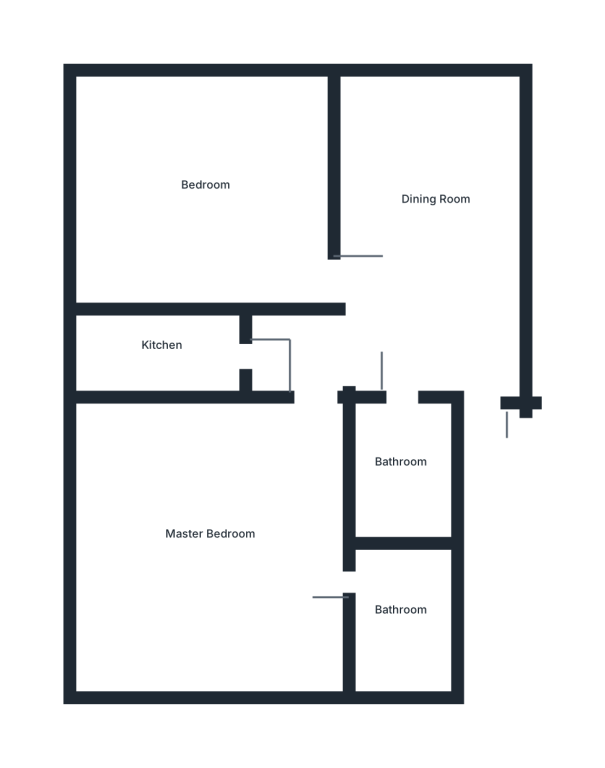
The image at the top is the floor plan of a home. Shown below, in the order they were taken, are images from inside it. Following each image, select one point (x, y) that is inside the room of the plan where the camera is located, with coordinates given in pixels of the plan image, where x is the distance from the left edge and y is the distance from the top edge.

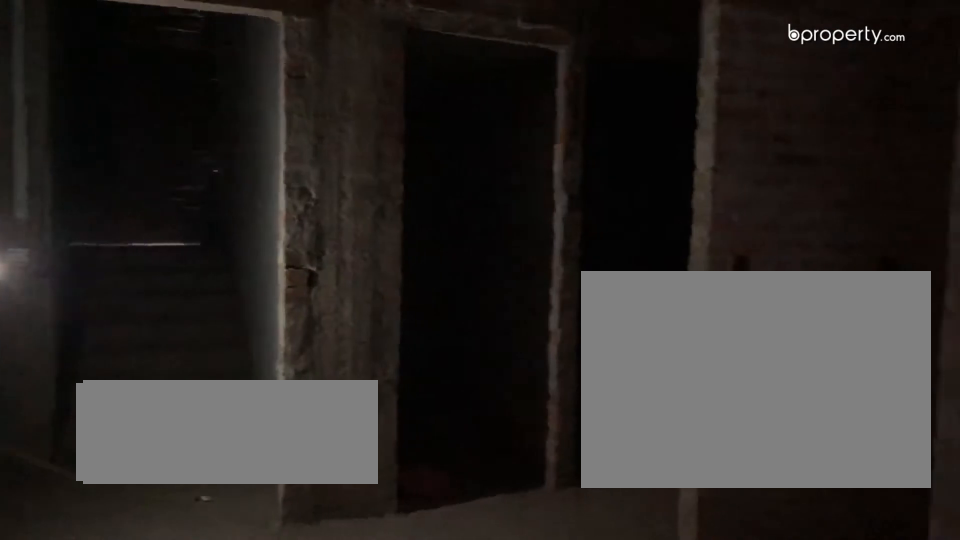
(430, 296)
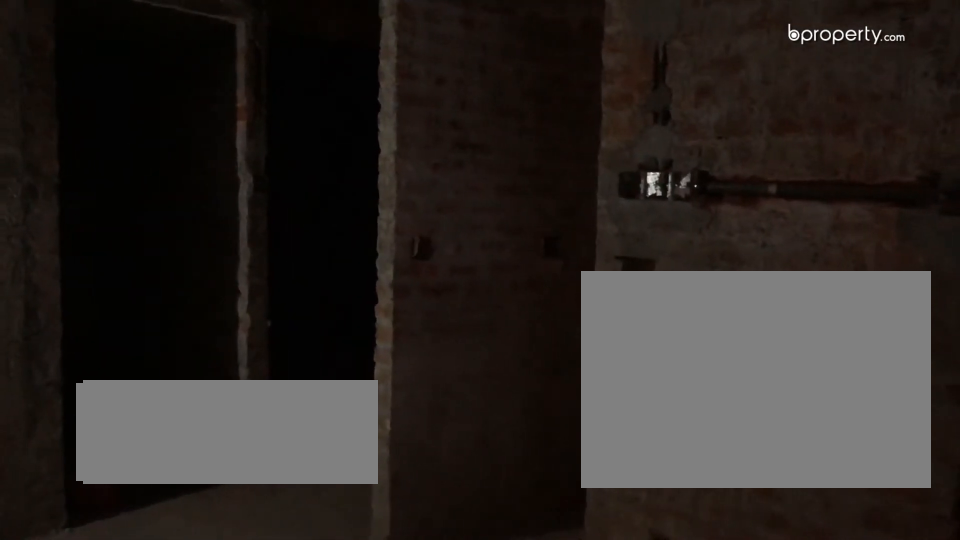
(430, 296)
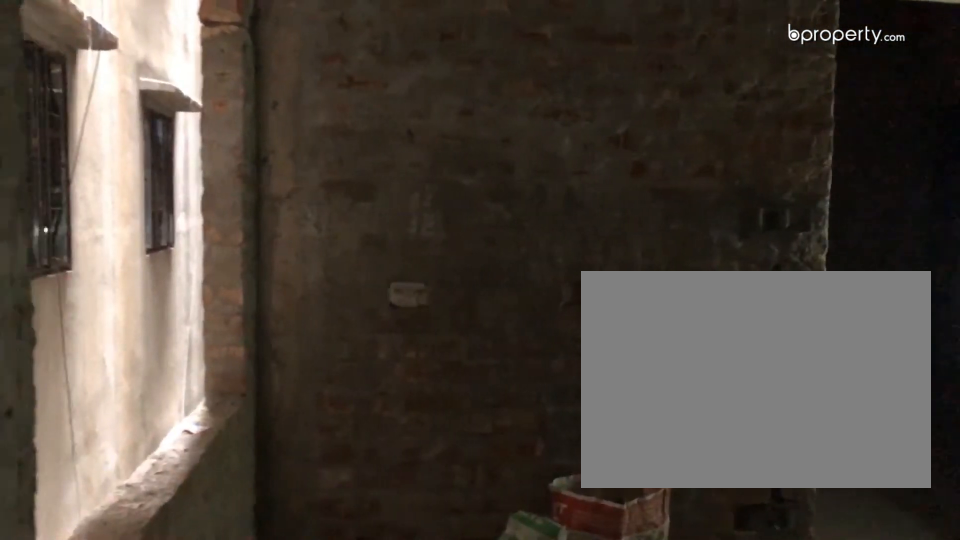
(205, 207)
